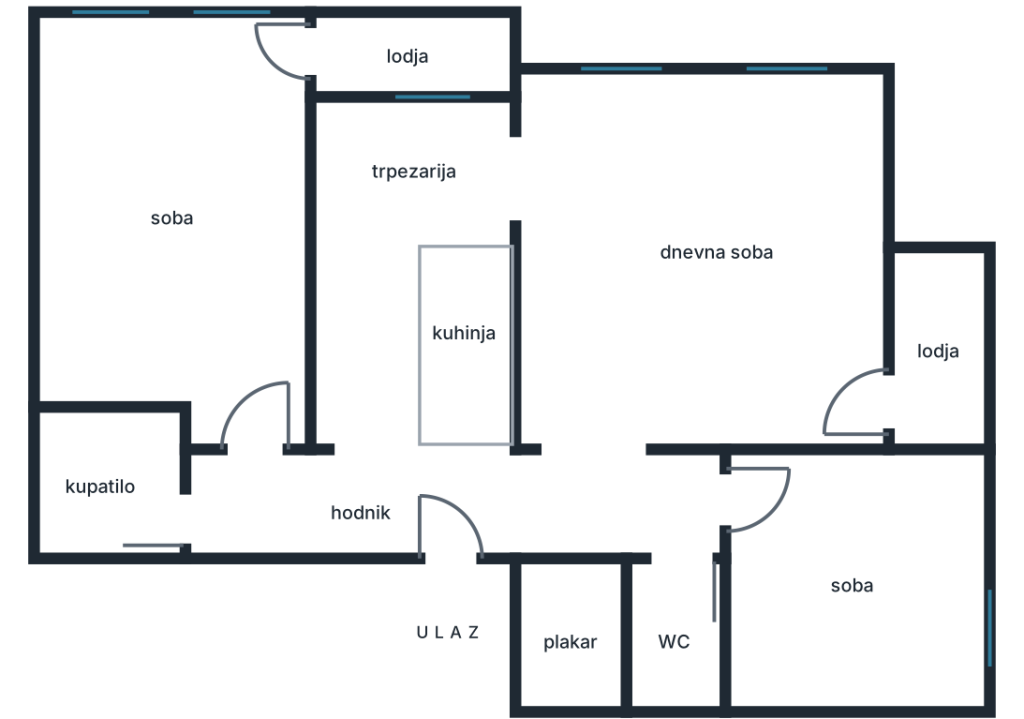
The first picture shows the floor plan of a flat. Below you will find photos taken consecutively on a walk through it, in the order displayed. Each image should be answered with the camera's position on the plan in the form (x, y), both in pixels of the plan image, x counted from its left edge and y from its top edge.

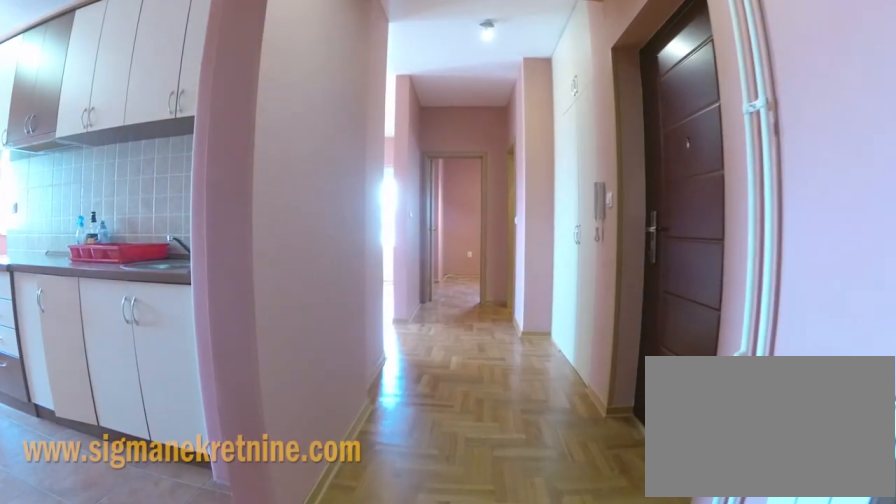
(326, 518)
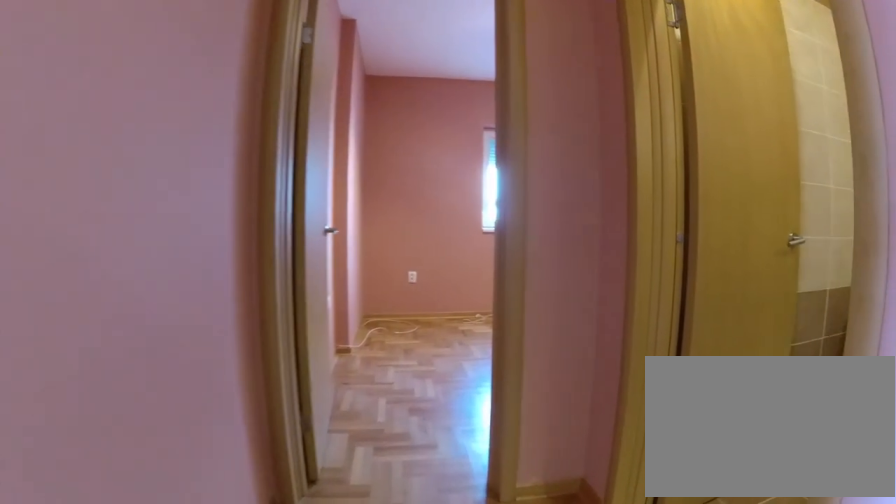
(601, 516)
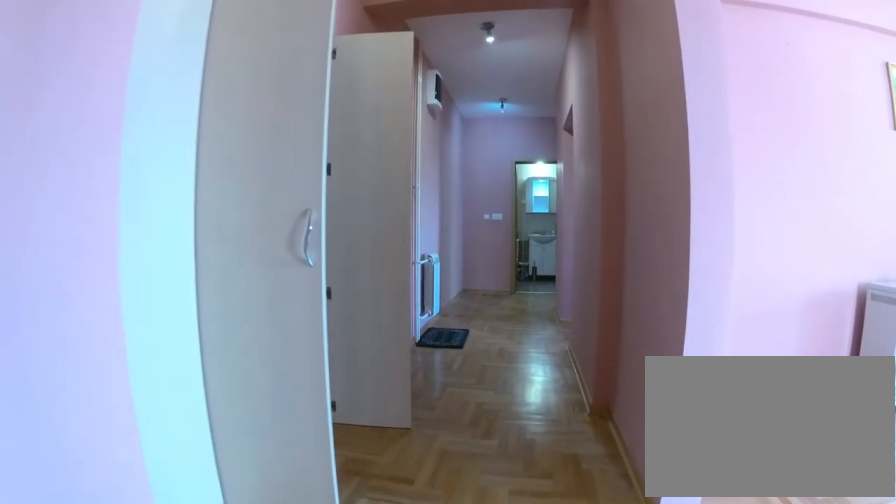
(647, 502)
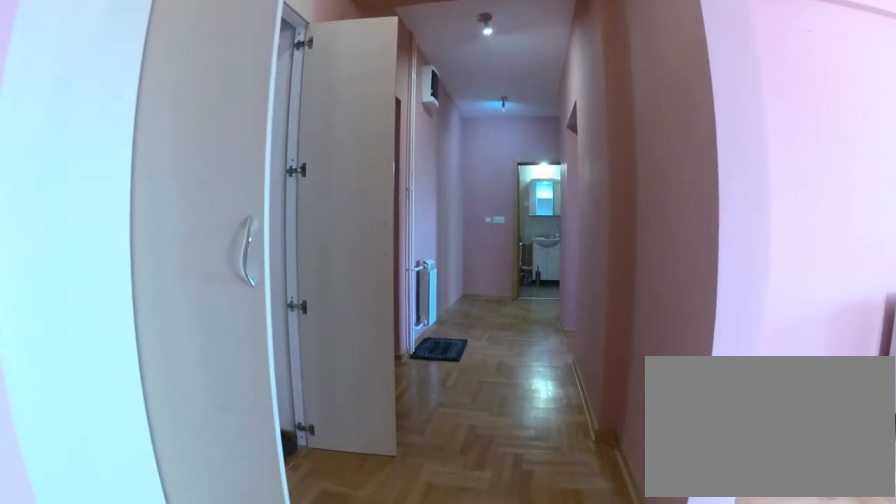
(638, 502)
